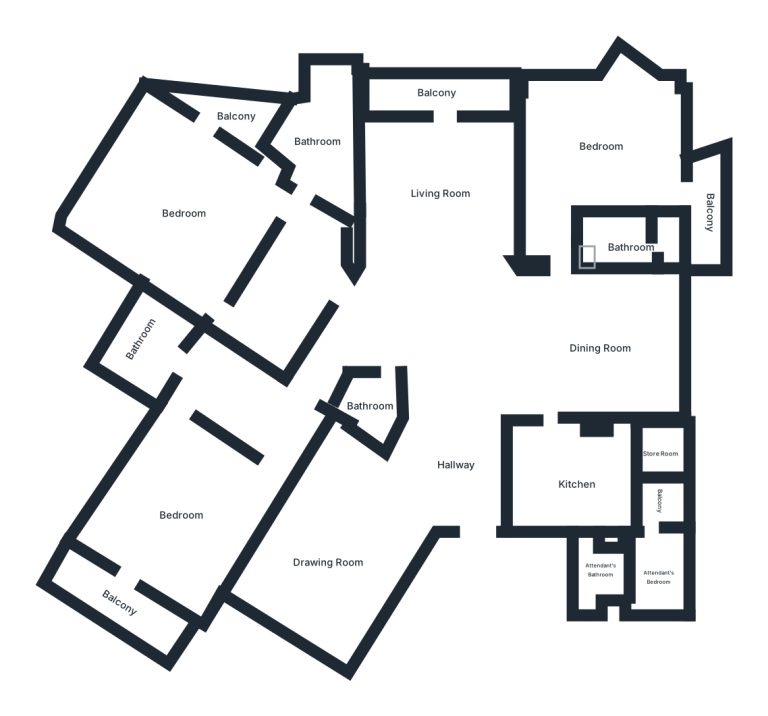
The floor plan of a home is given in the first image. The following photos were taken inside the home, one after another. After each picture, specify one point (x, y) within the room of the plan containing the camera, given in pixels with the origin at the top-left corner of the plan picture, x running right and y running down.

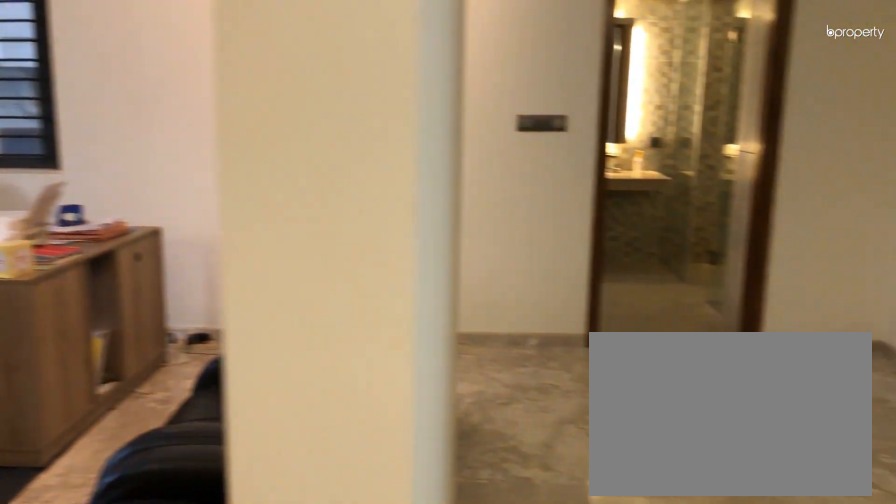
(179, 507)
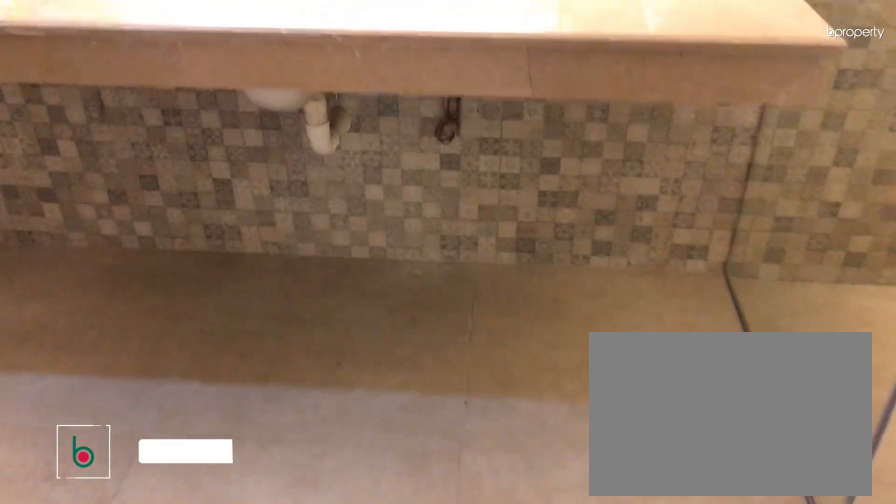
(147, 351)
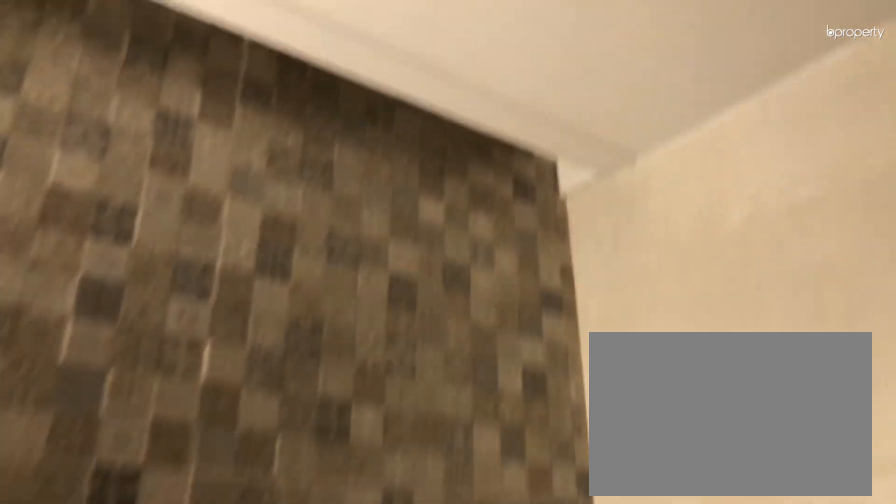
(147, 351)
